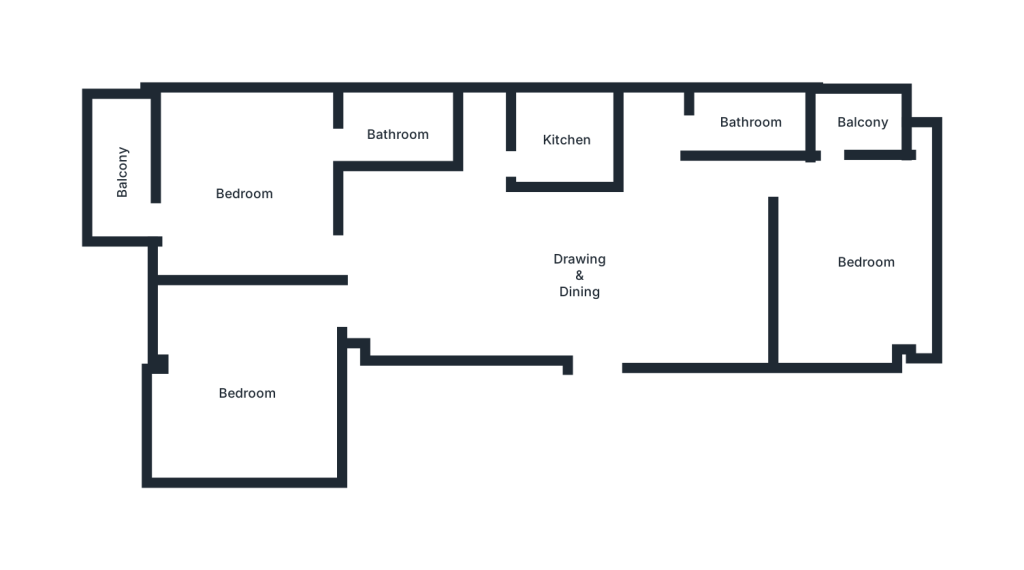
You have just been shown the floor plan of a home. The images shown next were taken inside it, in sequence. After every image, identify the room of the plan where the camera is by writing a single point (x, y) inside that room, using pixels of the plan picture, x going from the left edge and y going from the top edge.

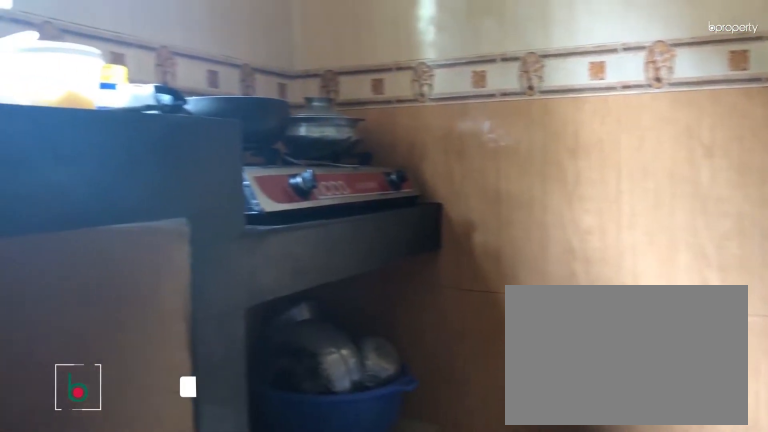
(561, 140)
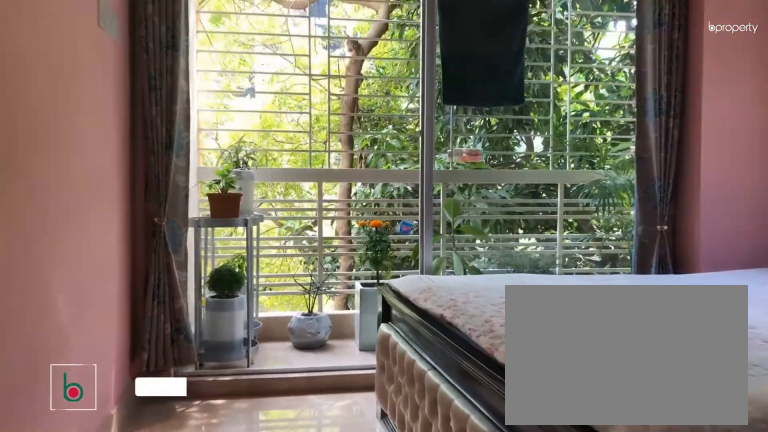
(242, 193)
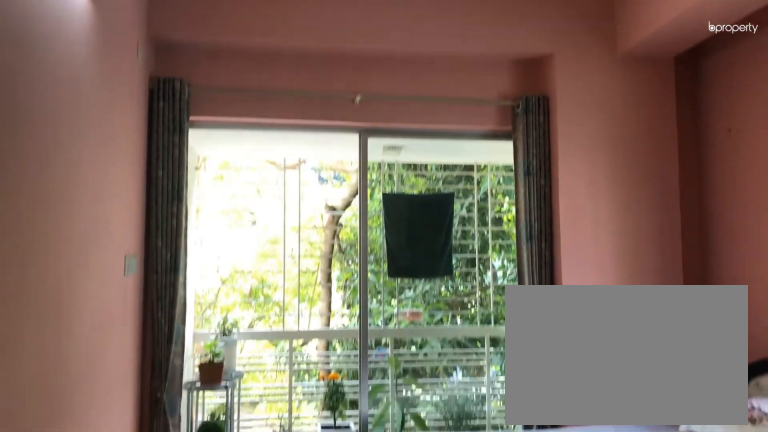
(244, 193)
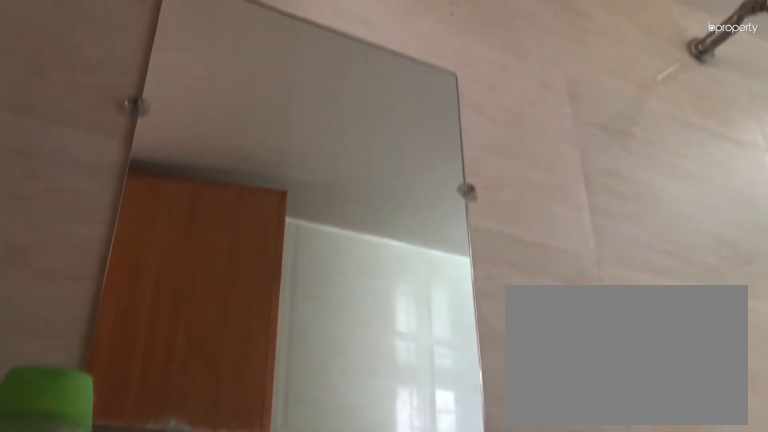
(410, 131)
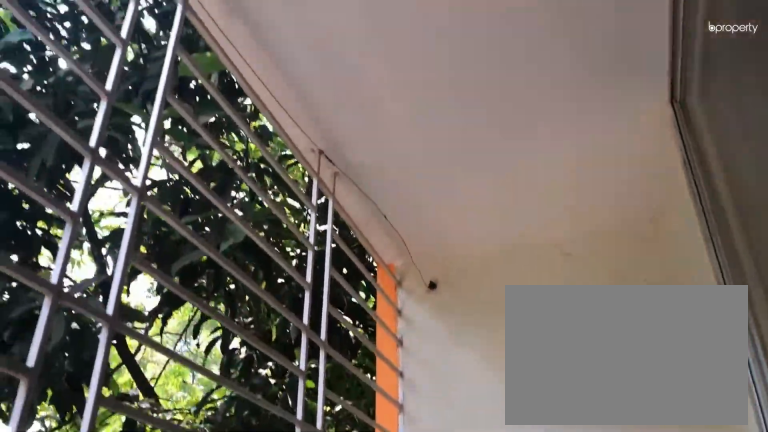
(128, 170)
